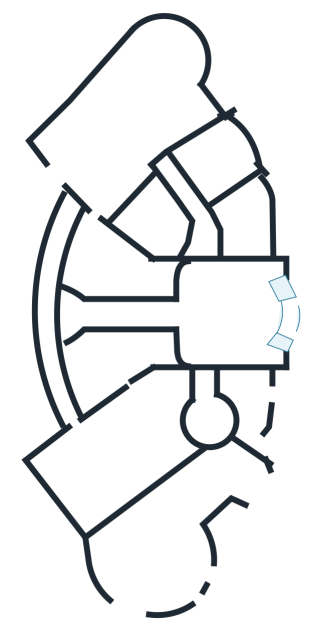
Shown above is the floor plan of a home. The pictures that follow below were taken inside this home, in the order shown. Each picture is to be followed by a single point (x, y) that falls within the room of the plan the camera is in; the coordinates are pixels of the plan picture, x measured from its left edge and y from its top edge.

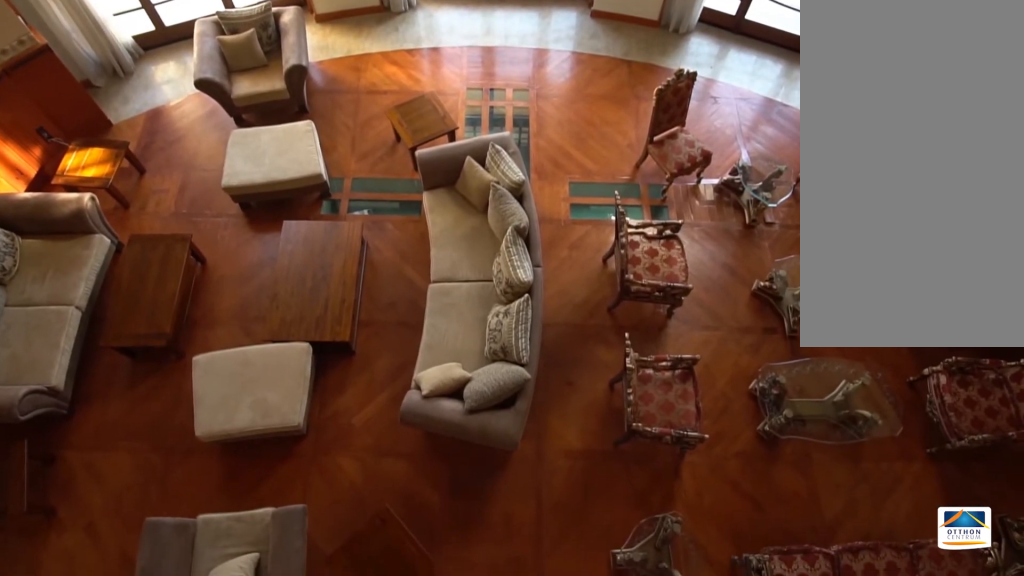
(145, 317)
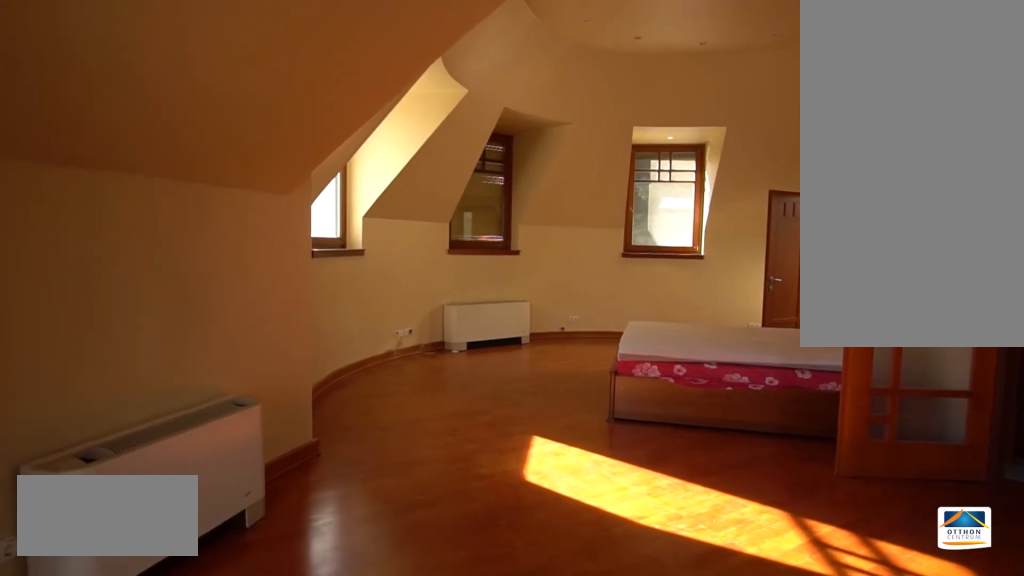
(162, 66)
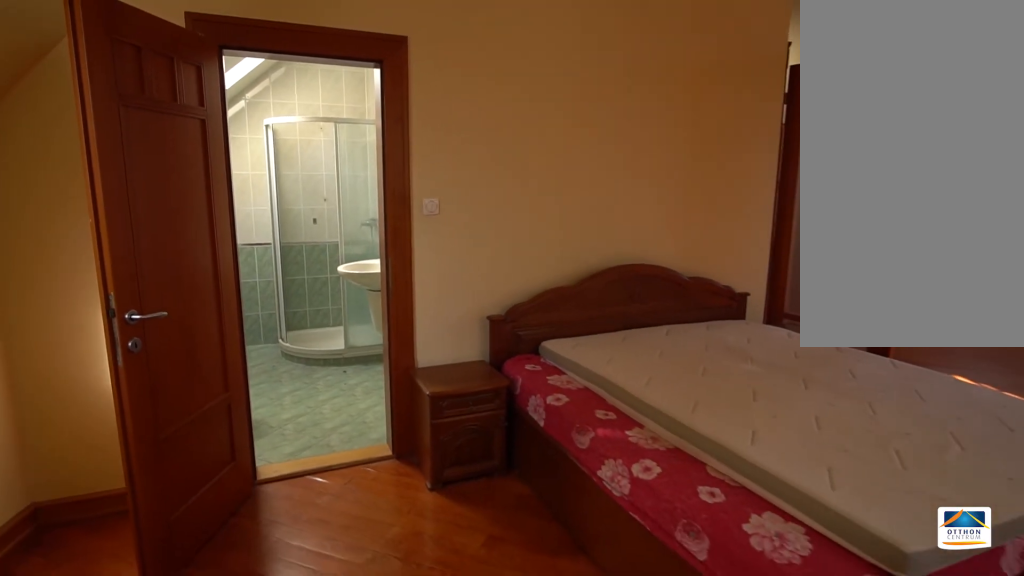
(162, 66)
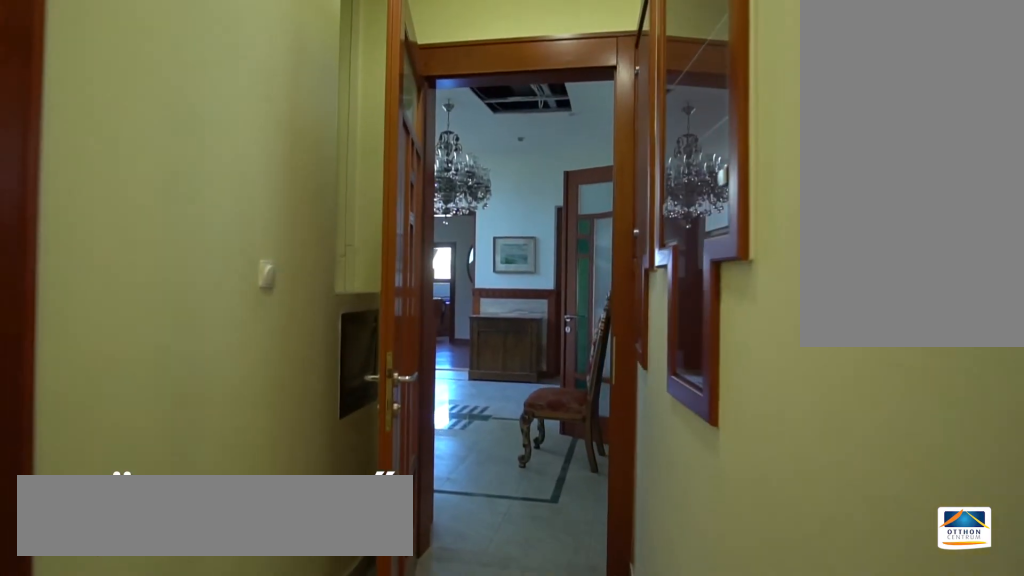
(203, 240)
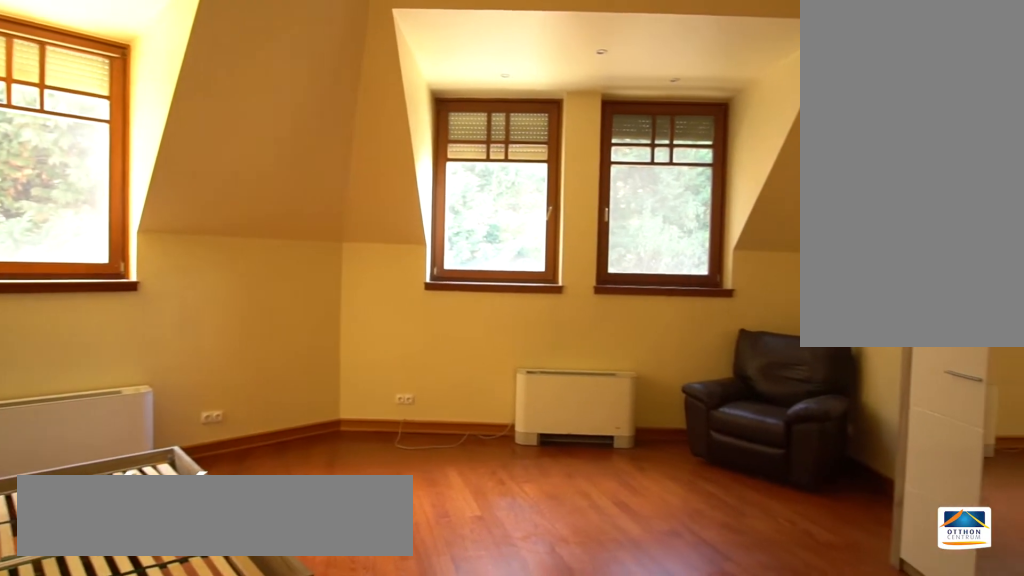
(216, 156)
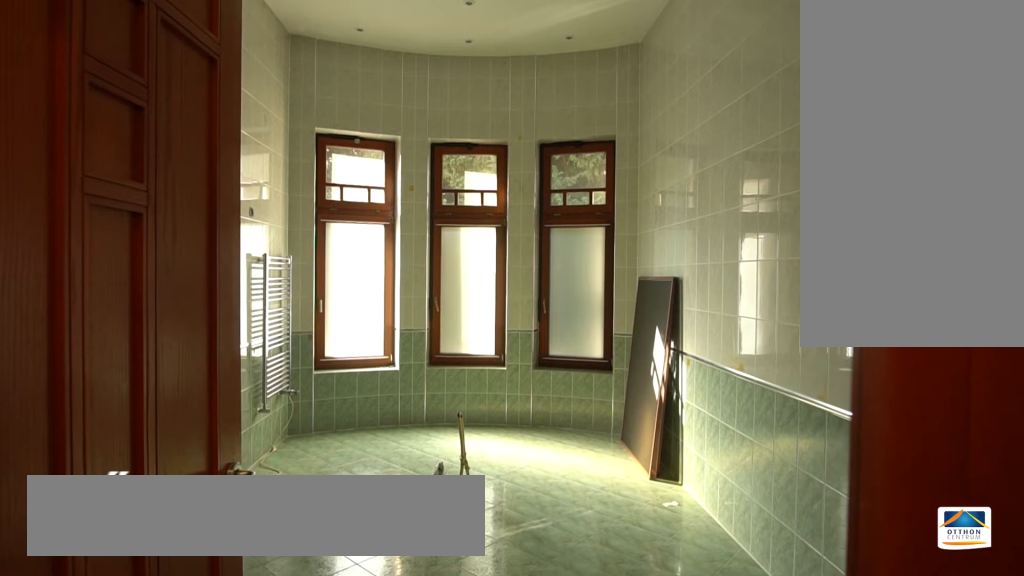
(248, 224)
